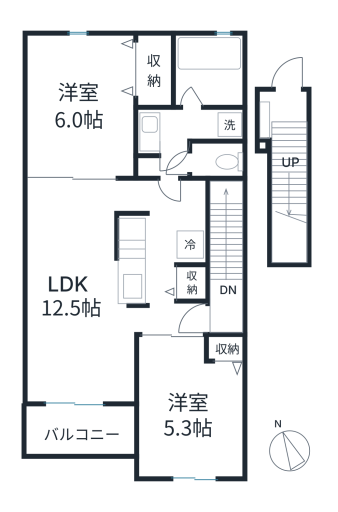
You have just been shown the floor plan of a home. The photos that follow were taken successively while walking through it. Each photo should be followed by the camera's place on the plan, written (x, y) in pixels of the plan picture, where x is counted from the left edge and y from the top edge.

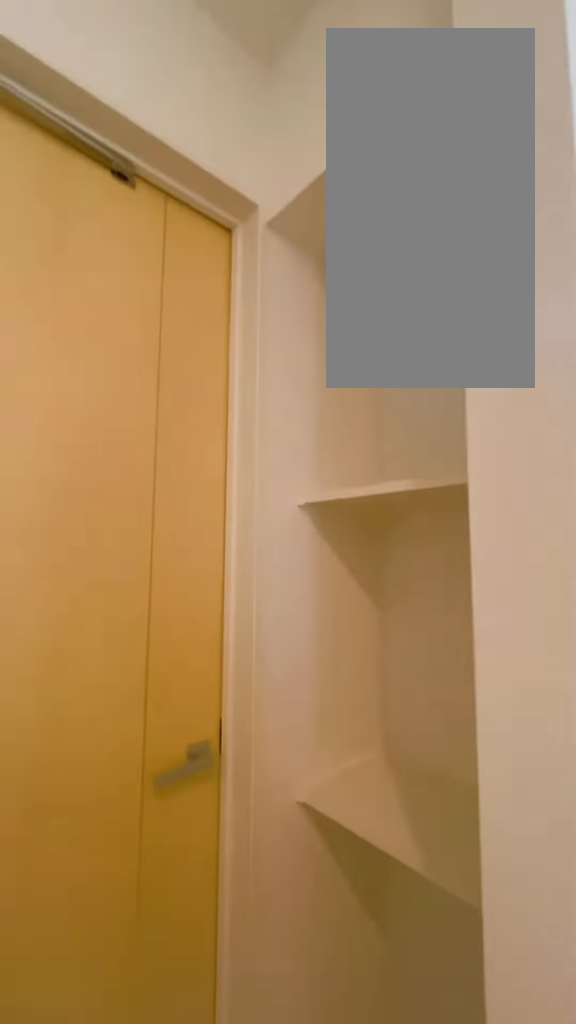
(168, 167)
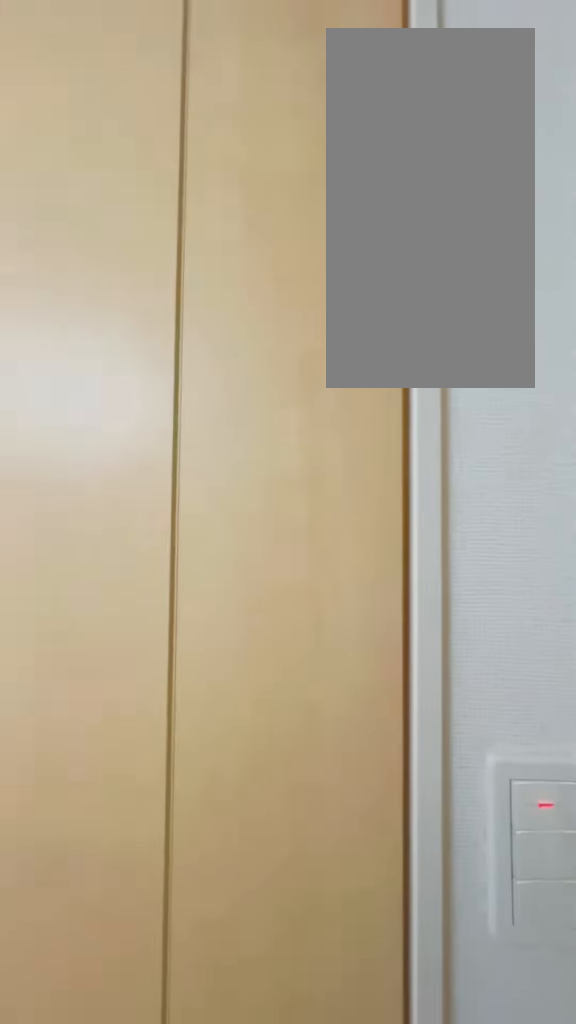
(171, 165)
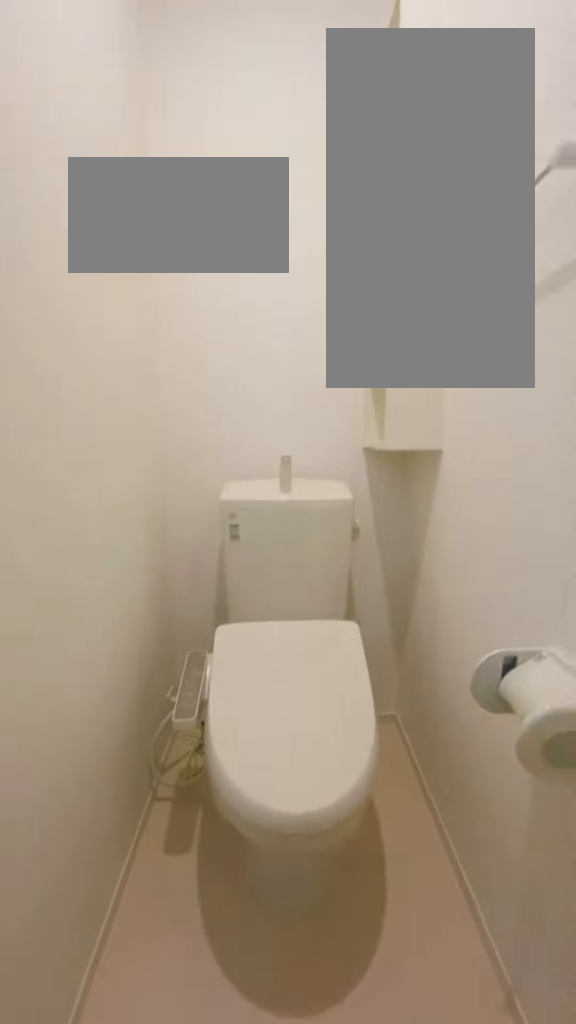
(171, 165)
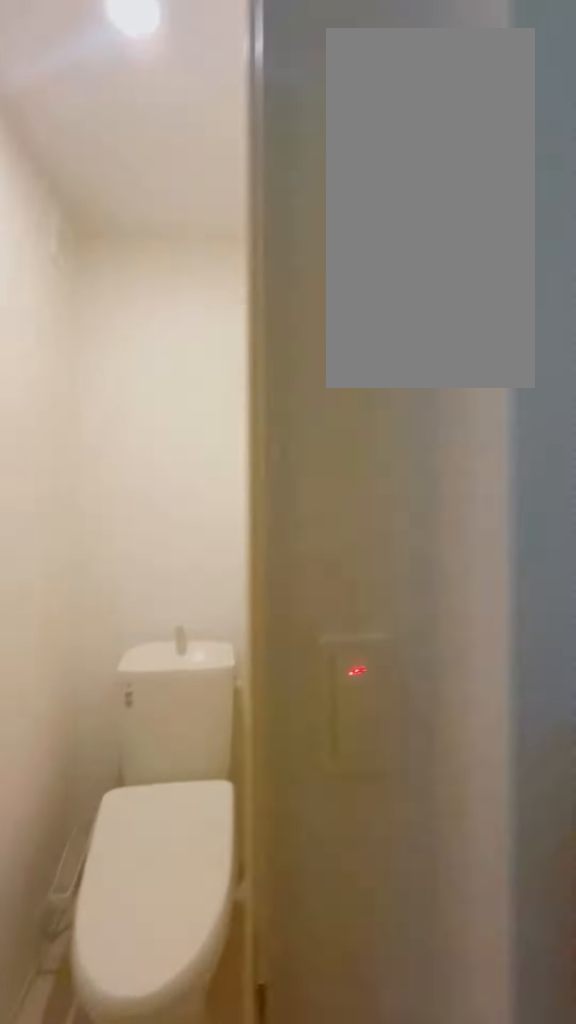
(171, 168)
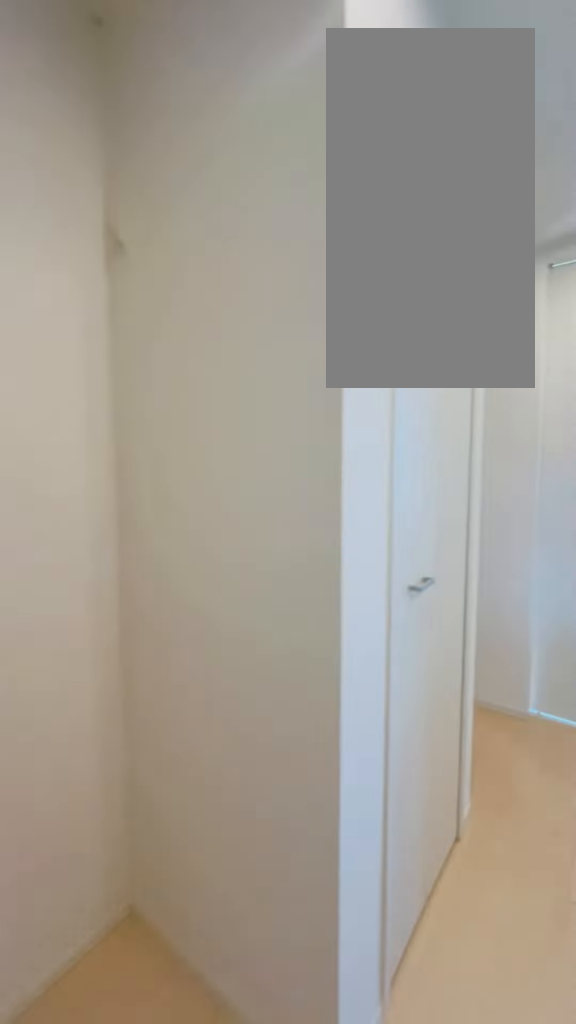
(160, 240)
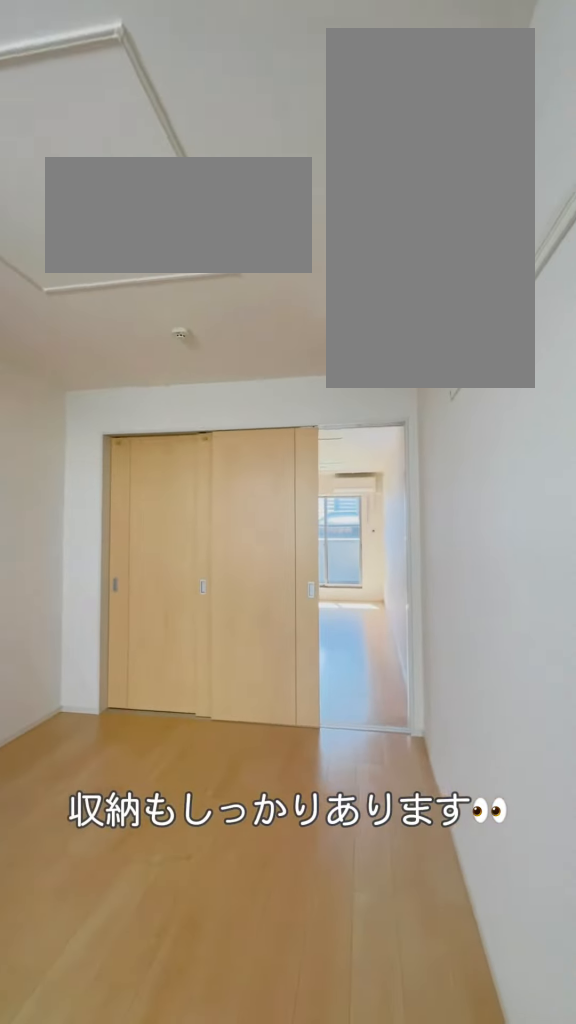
(44, 59)
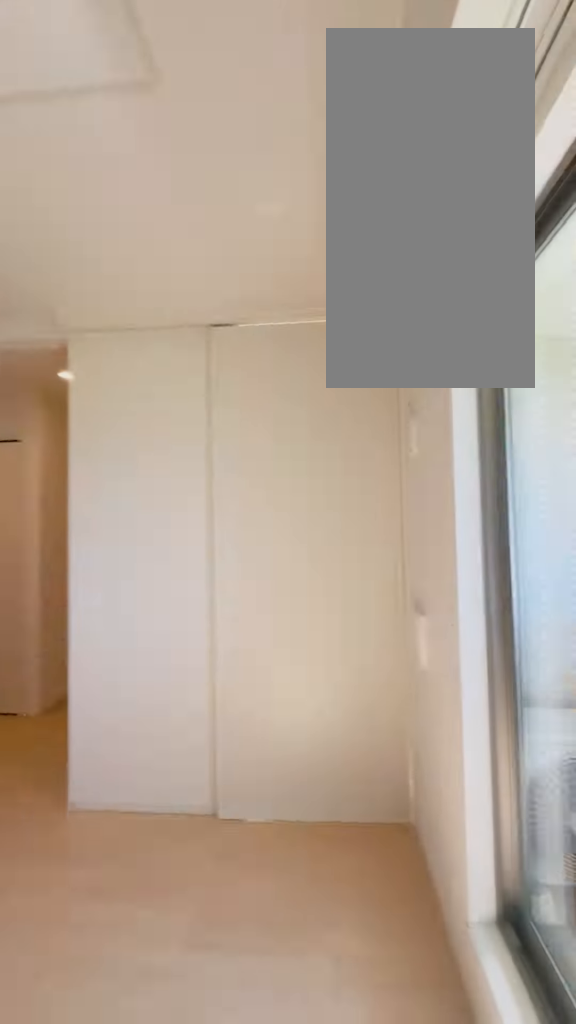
(76, 390)
